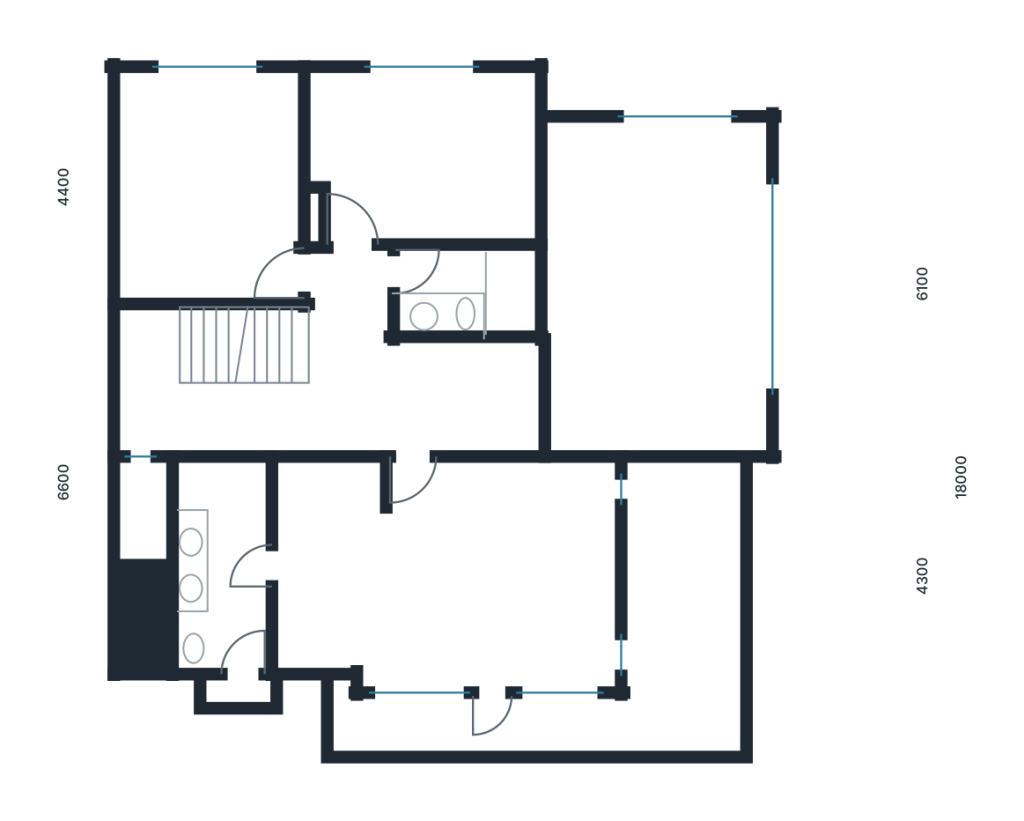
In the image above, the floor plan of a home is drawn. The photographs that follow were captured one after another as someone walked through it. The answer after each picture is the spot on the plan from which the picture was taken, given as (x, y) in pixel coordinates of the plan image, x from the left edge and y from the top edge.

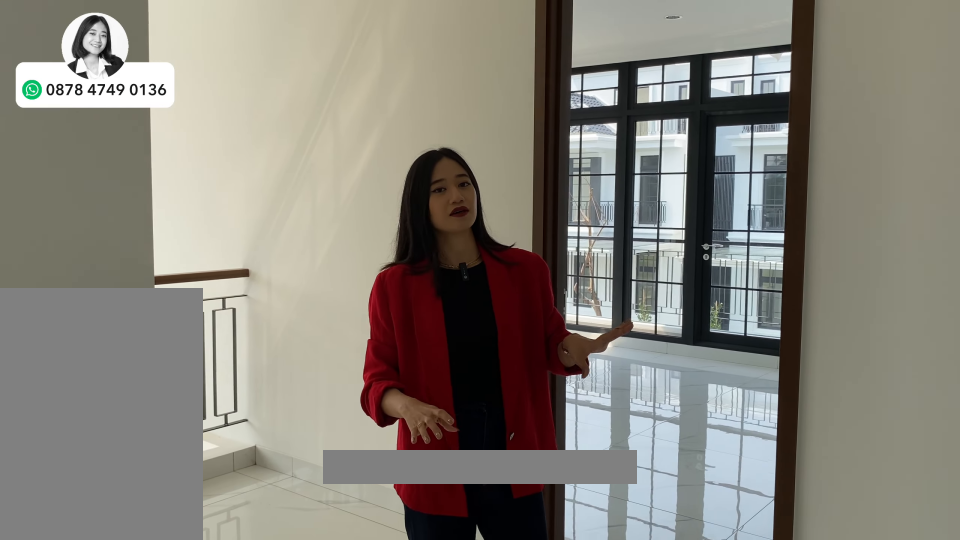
(491, 395)
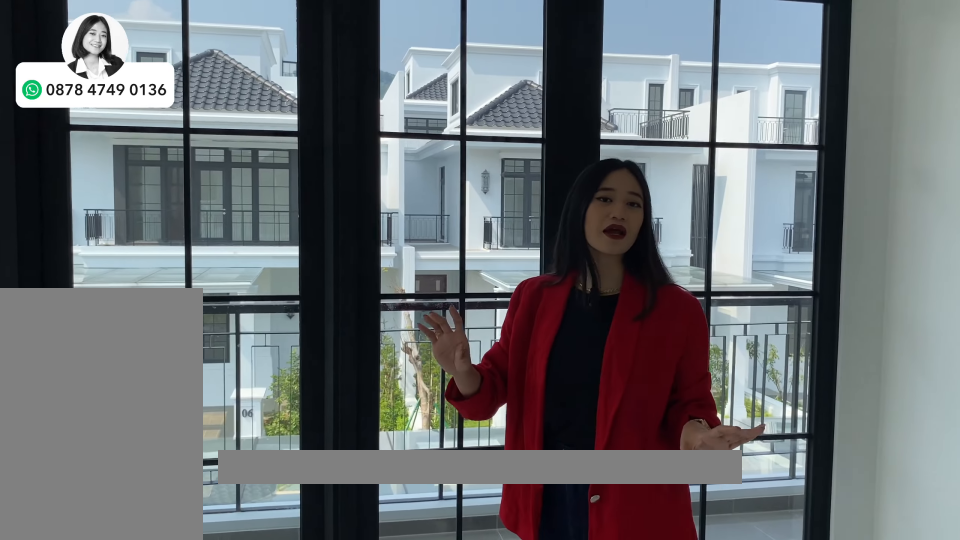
(324, 510)
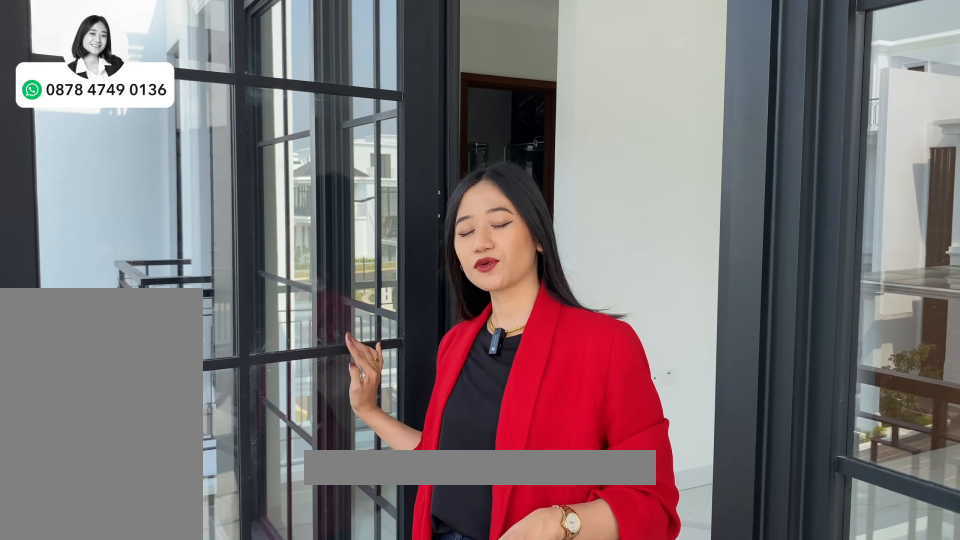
(536, 729)
